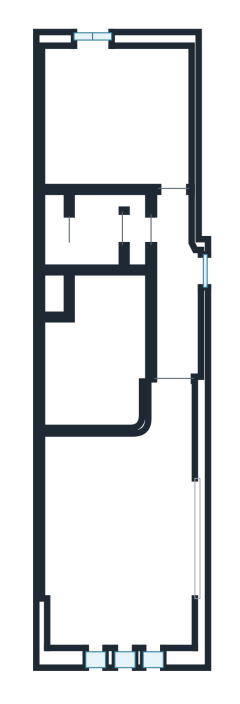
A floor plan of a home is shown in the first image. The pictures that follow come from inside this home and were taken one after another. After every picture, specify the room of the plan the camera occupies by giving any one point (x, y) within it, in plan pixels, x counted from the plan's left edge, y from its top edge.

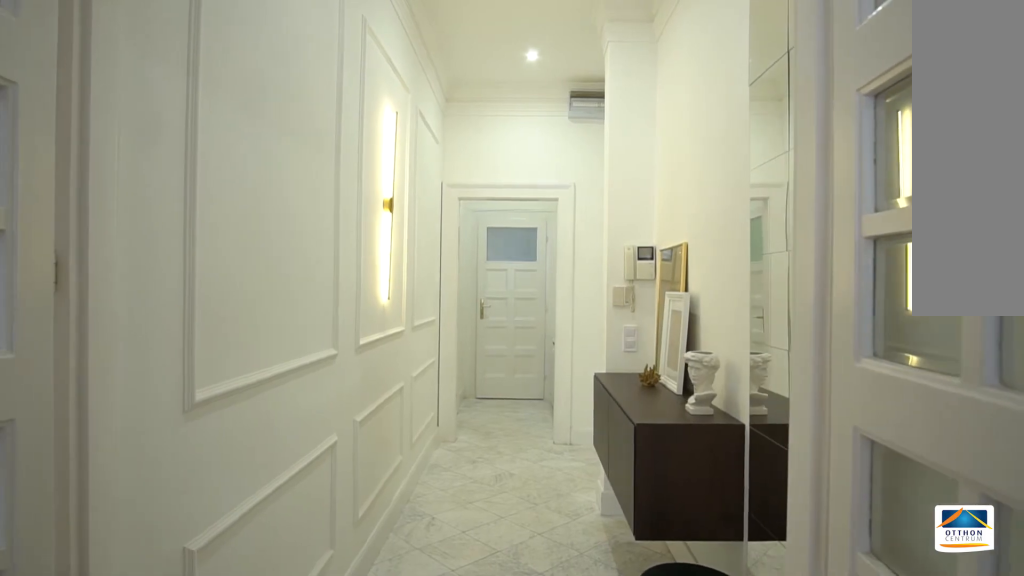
(178, 296)
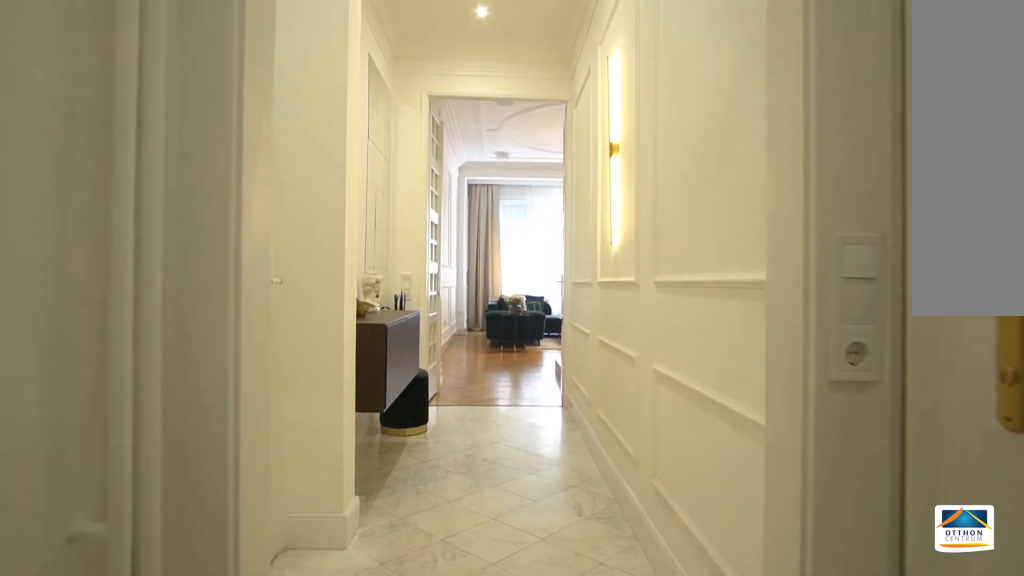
(178, 296)
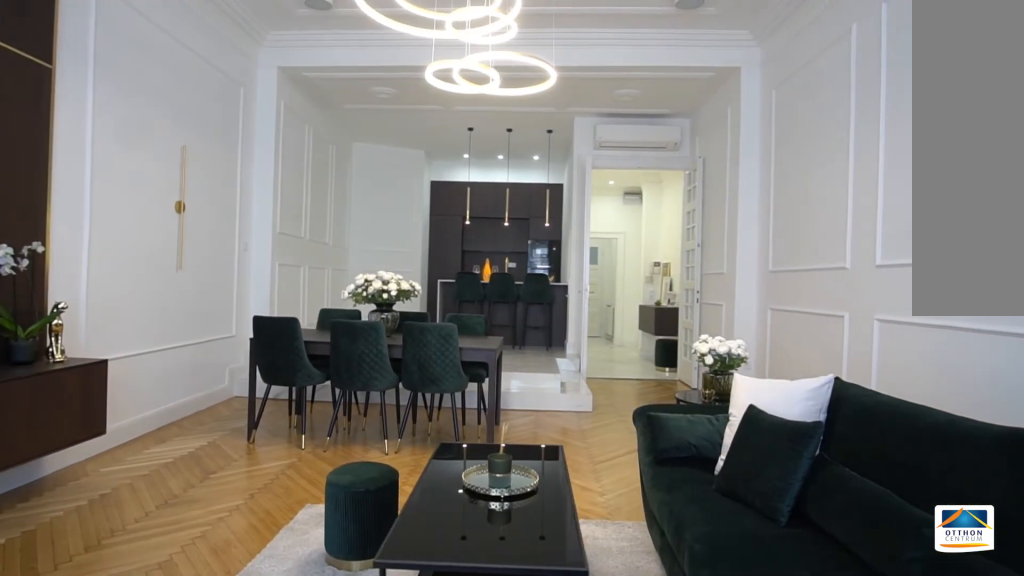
(117, 537)
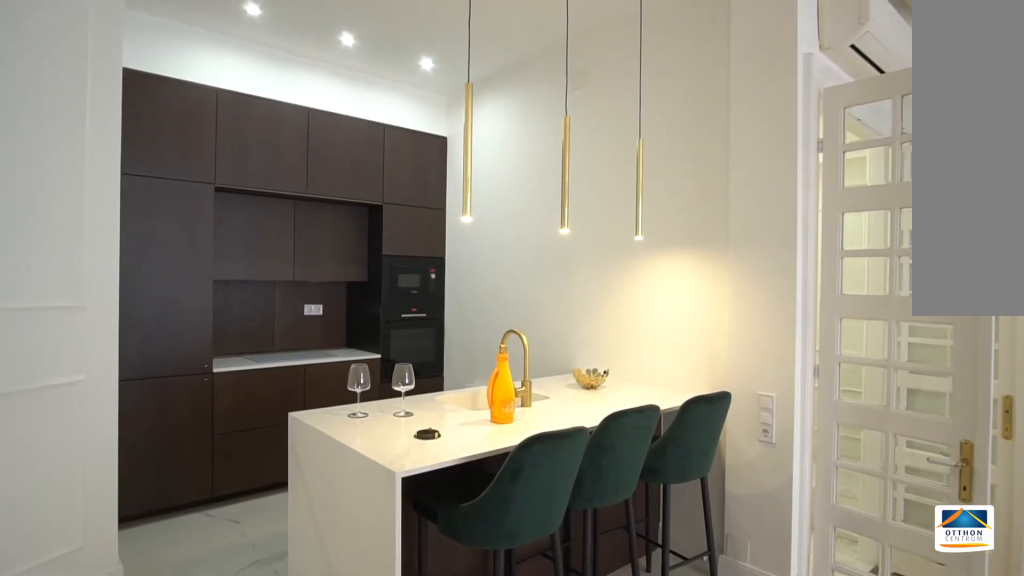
(101, 355)
